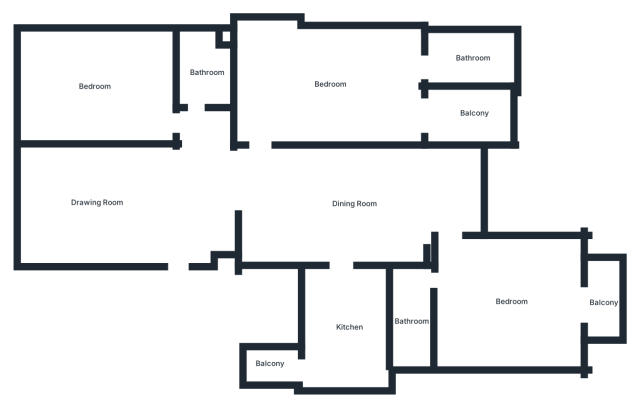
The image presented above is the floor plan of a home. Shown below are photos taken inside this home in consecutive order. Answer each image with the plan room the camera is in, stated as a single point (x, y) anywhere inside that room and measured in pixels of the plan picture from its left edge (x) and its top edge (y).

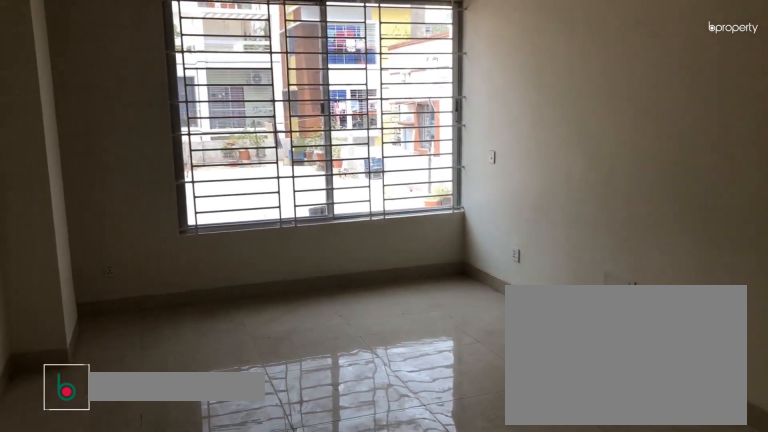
(97, 204)
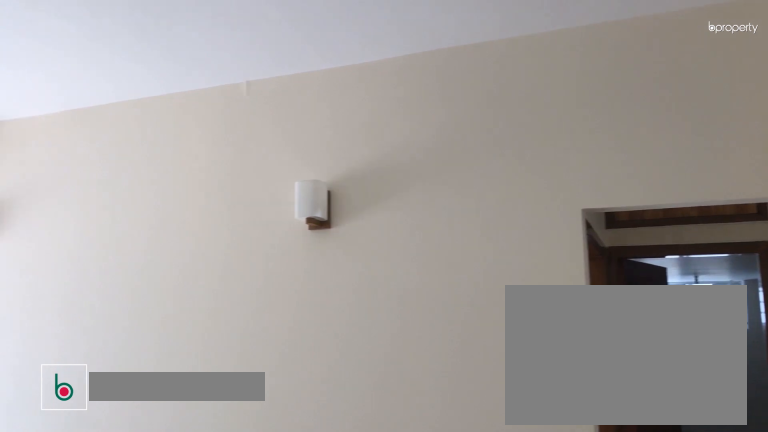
(97, 204)
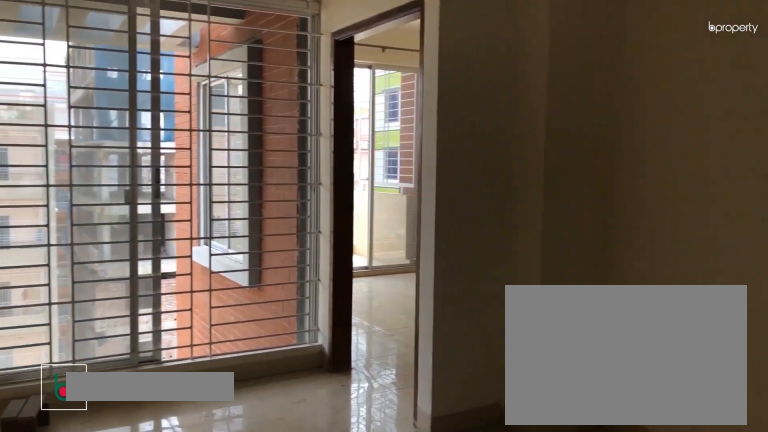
(353, 203)
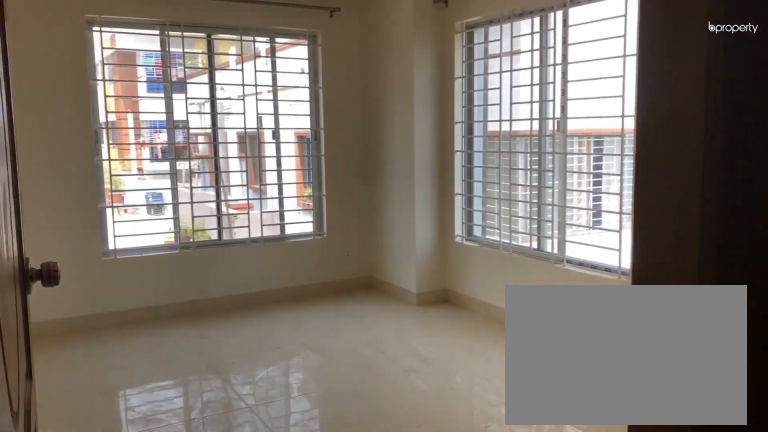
(174, 122)
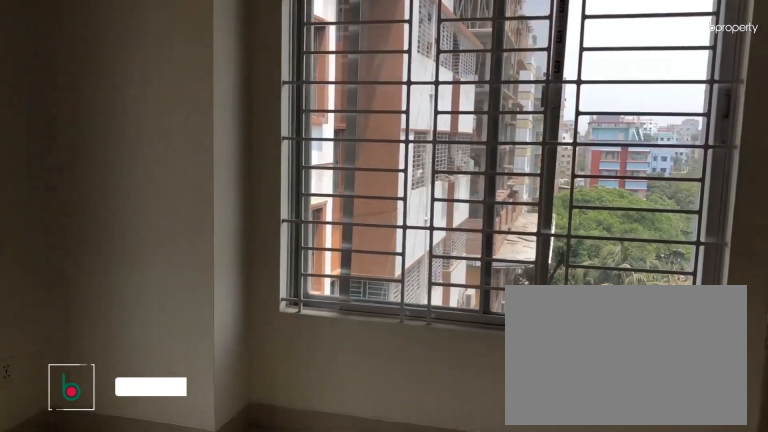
(93, 86)
